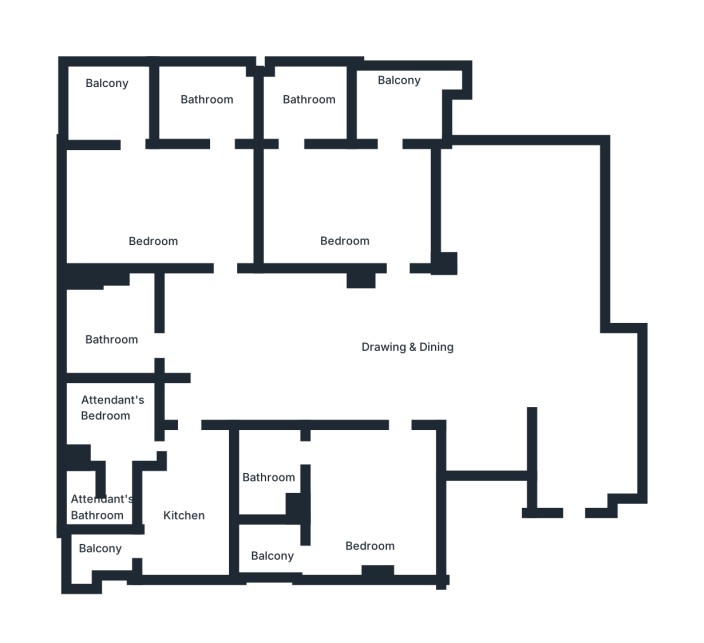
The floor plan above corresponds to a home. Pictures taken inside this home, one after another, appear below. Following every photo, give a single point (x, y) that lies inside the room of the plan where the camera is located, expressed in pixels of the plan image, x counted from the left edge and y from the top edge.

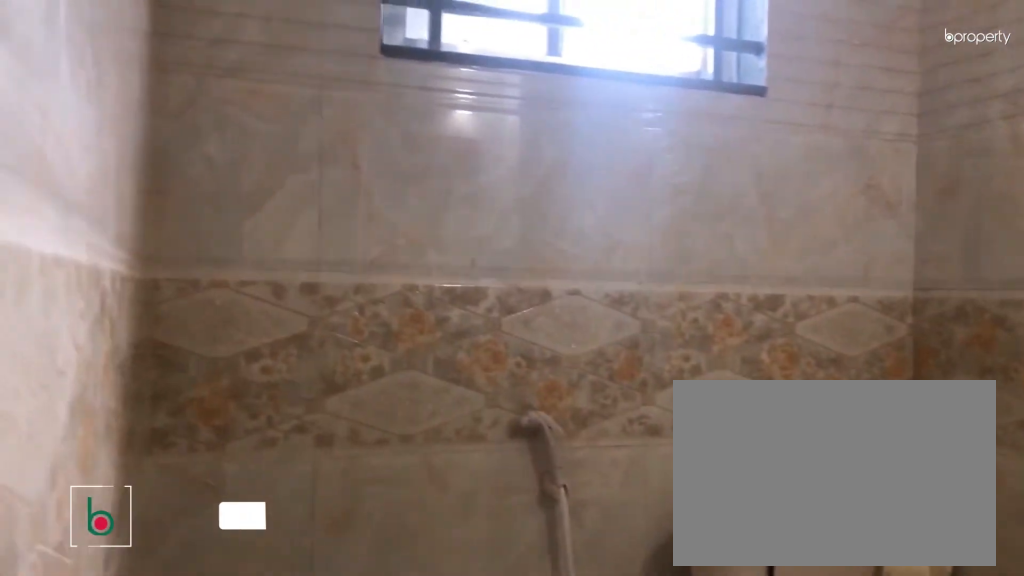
(202, 108)
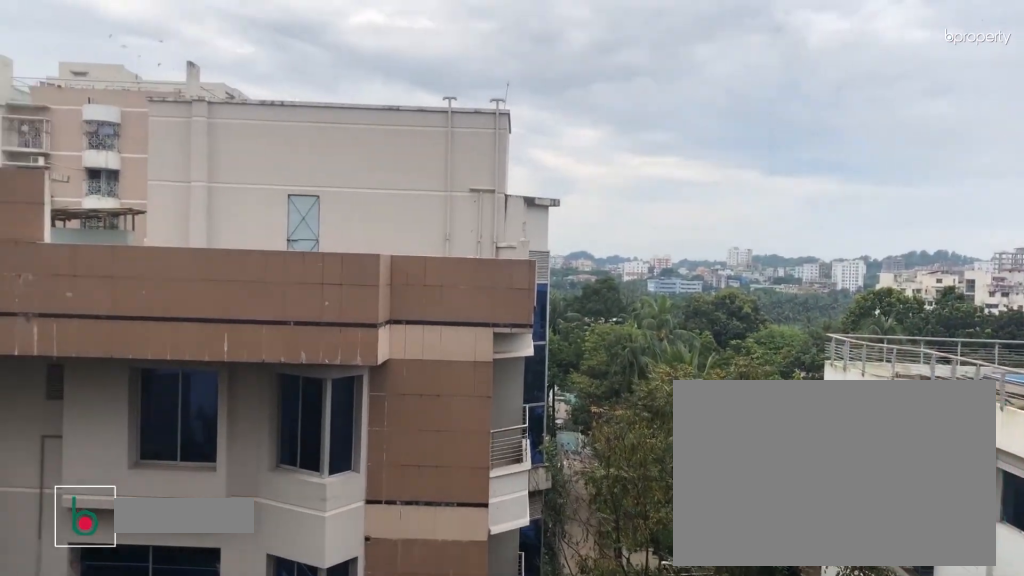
(107, 101)
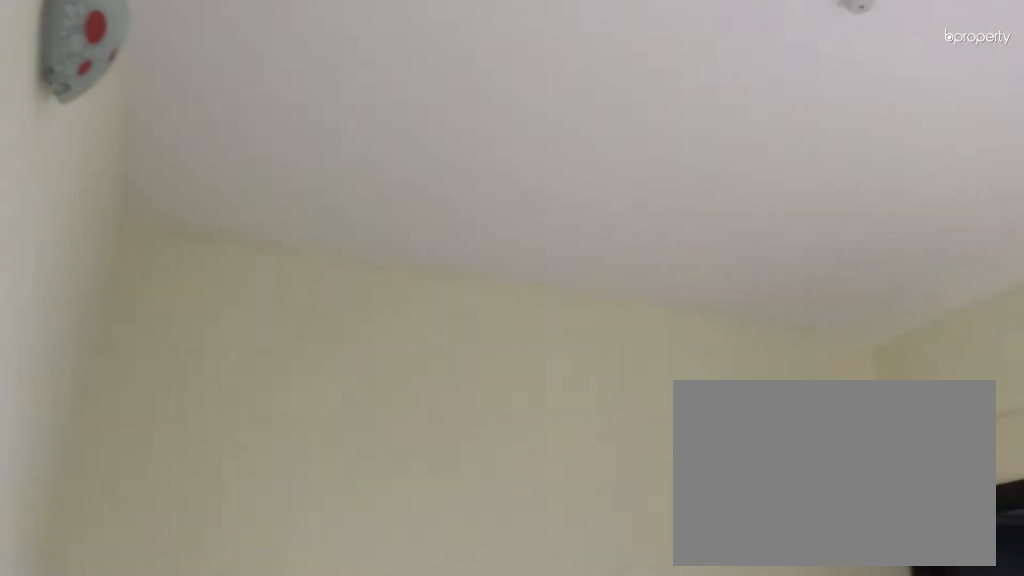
(349, 218)
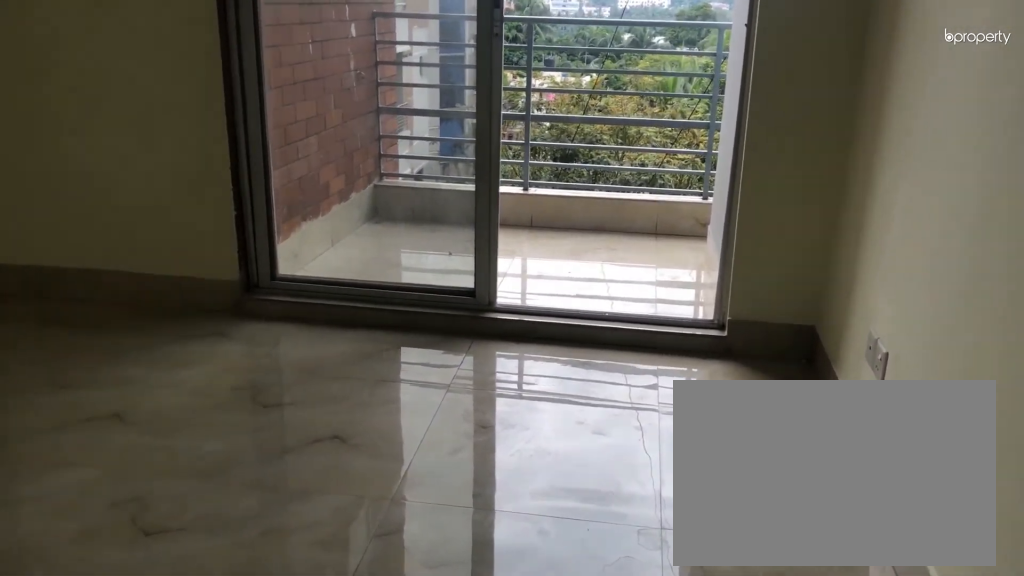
(349, 218)
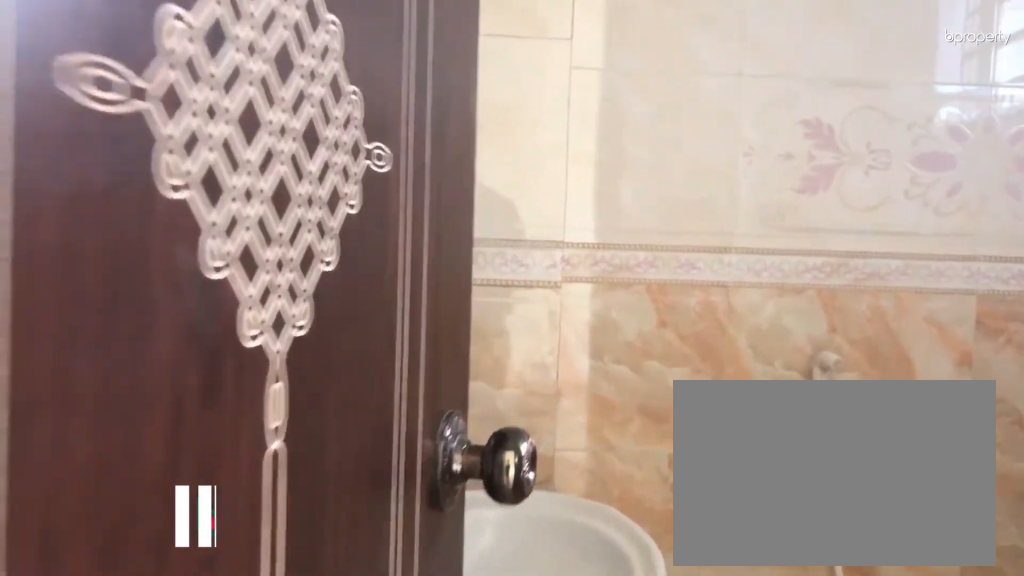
(309, 96)
